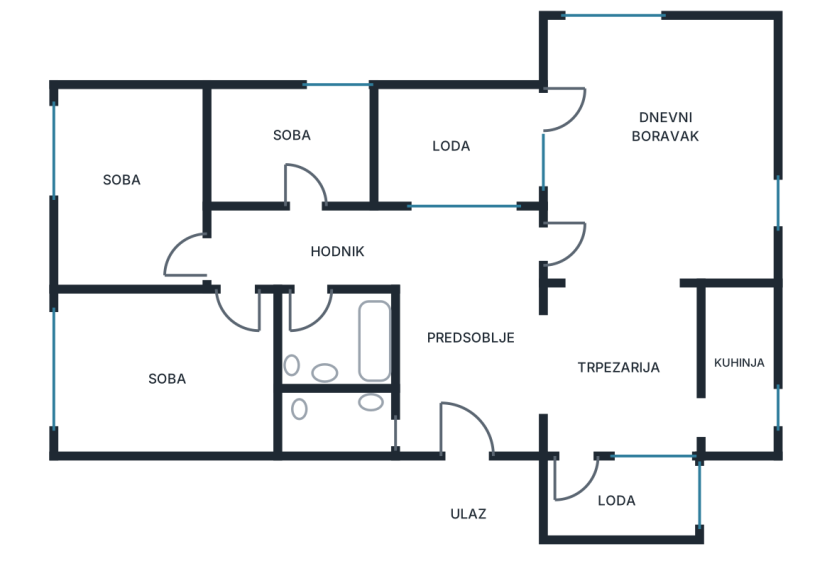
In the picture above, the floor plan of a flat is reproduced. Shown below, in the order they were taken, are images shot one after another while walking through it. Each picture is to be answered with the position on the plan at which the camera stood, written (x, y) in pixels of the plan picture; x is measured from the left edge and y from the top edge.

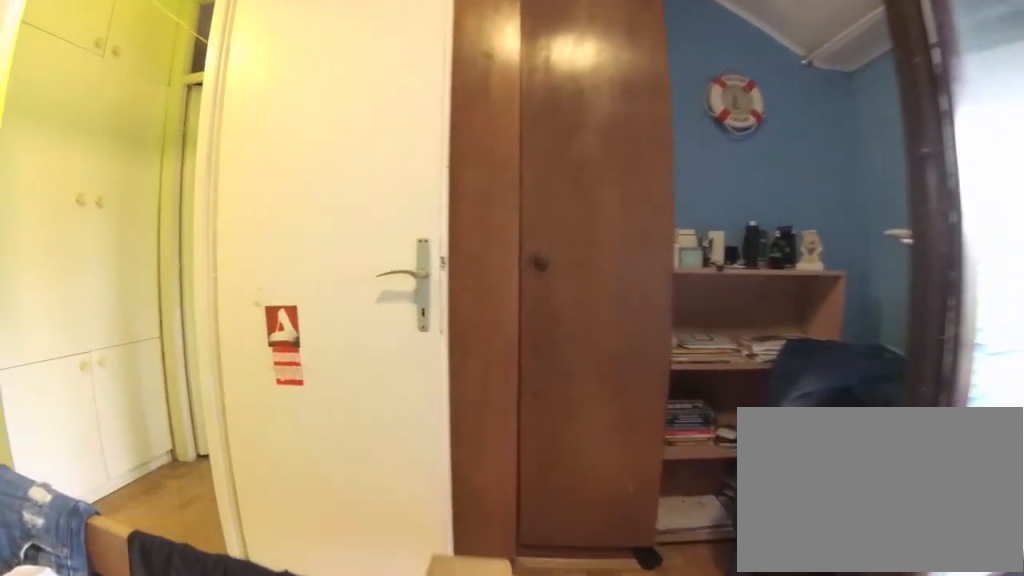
(140, 180)
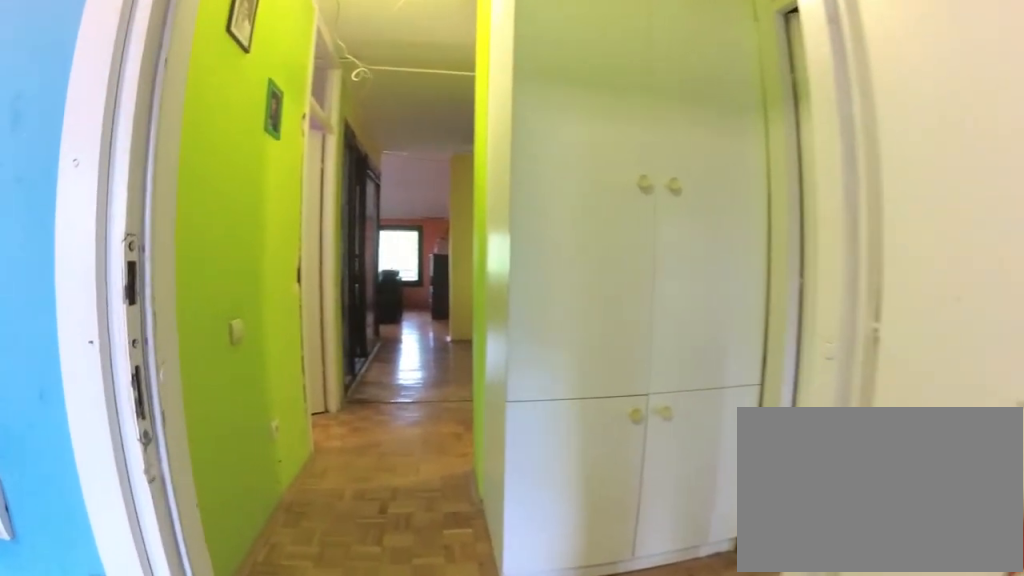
(159, 245)
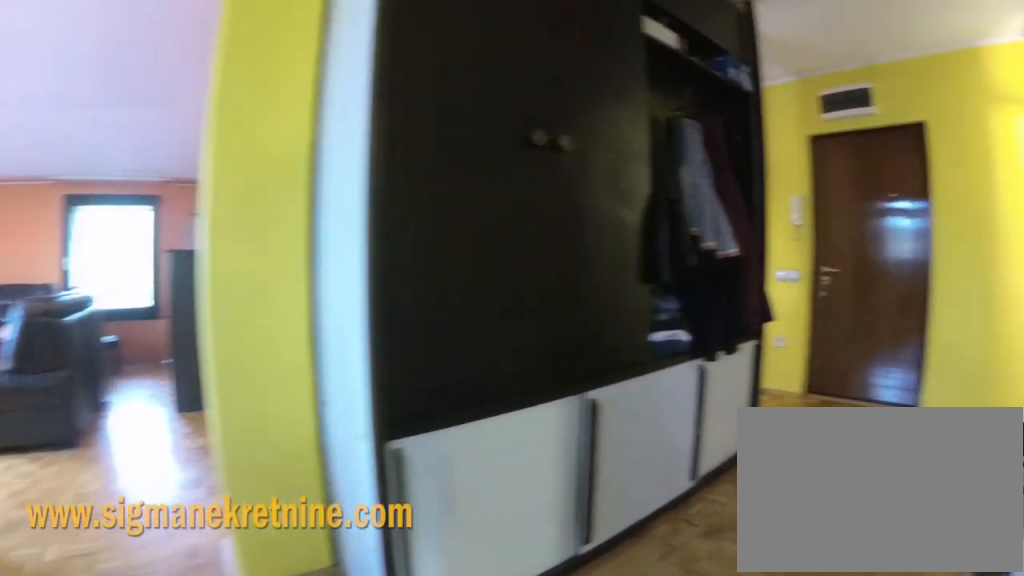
(440, 238)
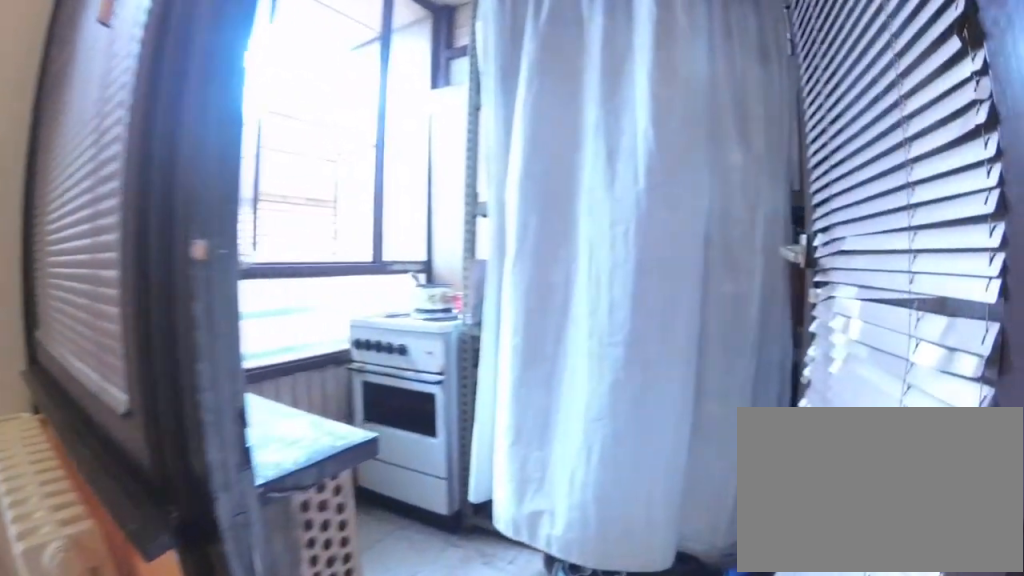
(557, 414)
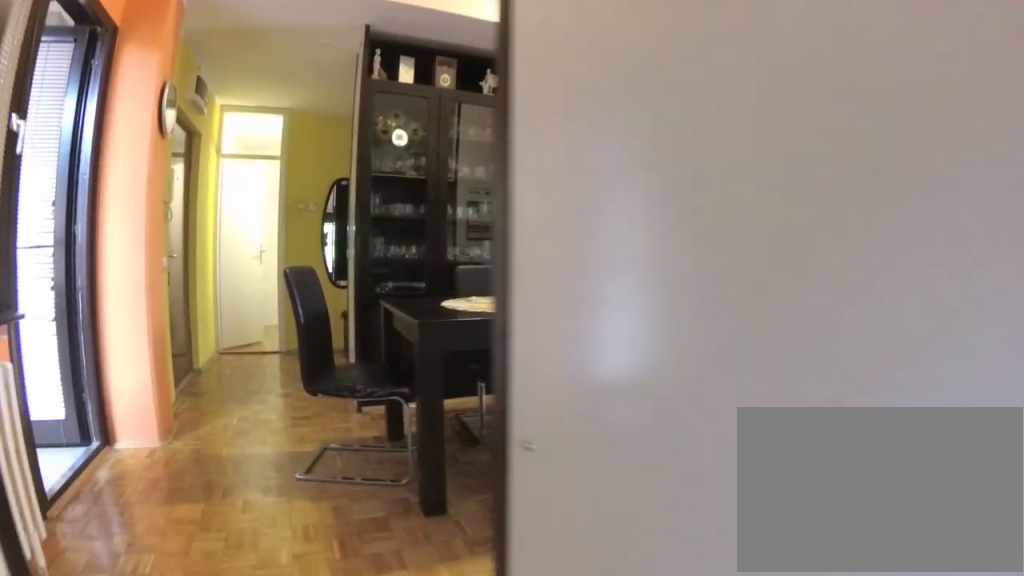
(744, 430)
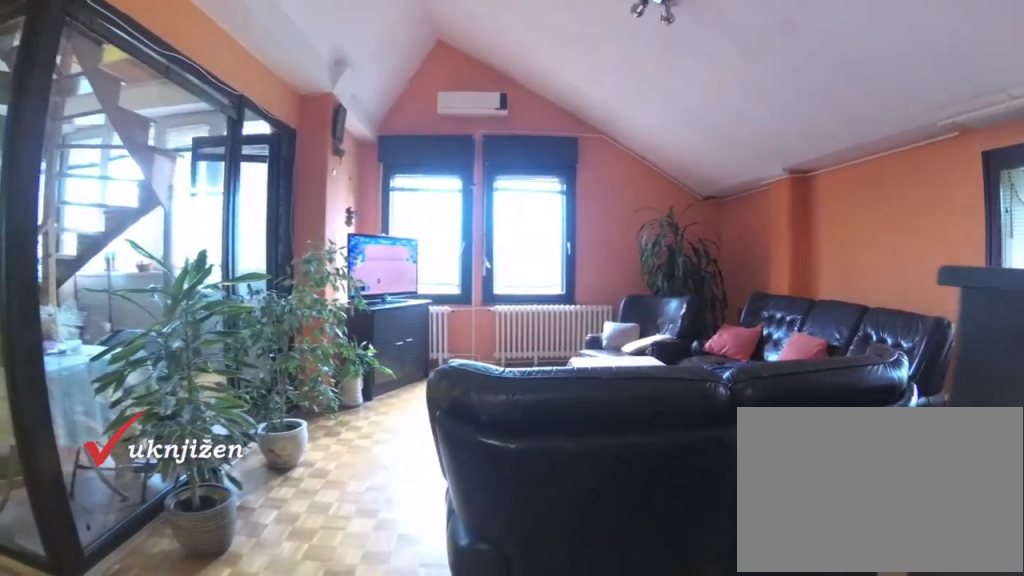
(661, 308)
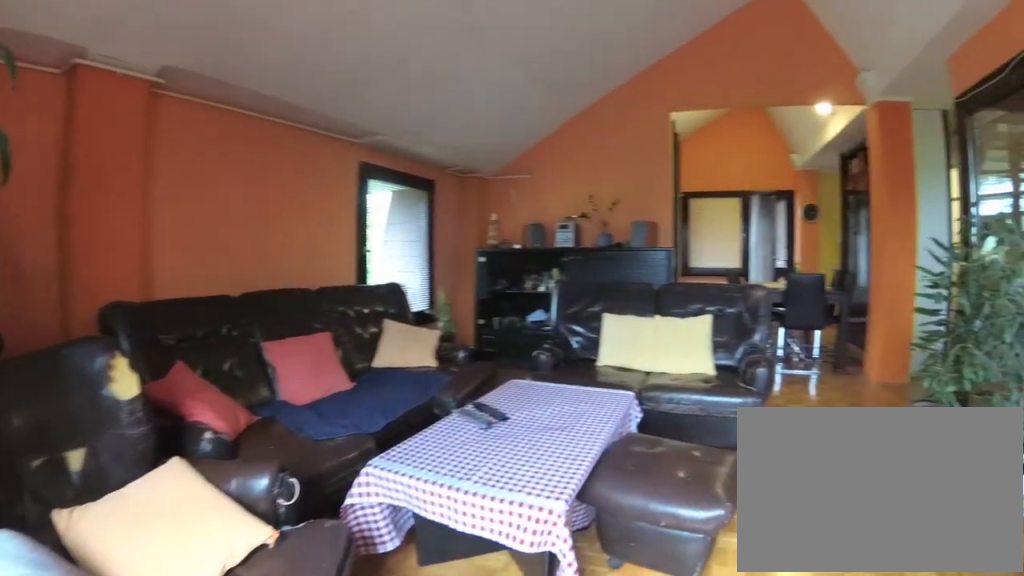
(633, 75)
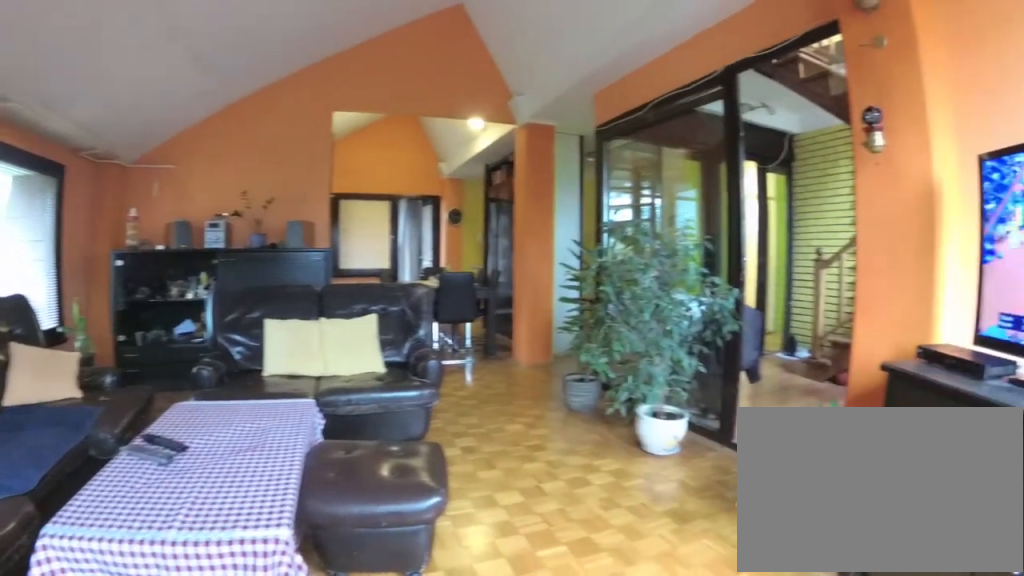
(645, 68)
